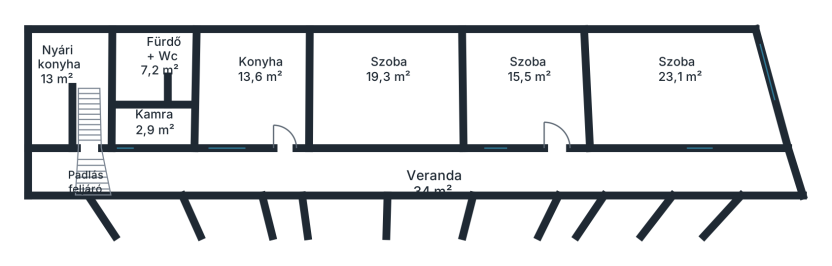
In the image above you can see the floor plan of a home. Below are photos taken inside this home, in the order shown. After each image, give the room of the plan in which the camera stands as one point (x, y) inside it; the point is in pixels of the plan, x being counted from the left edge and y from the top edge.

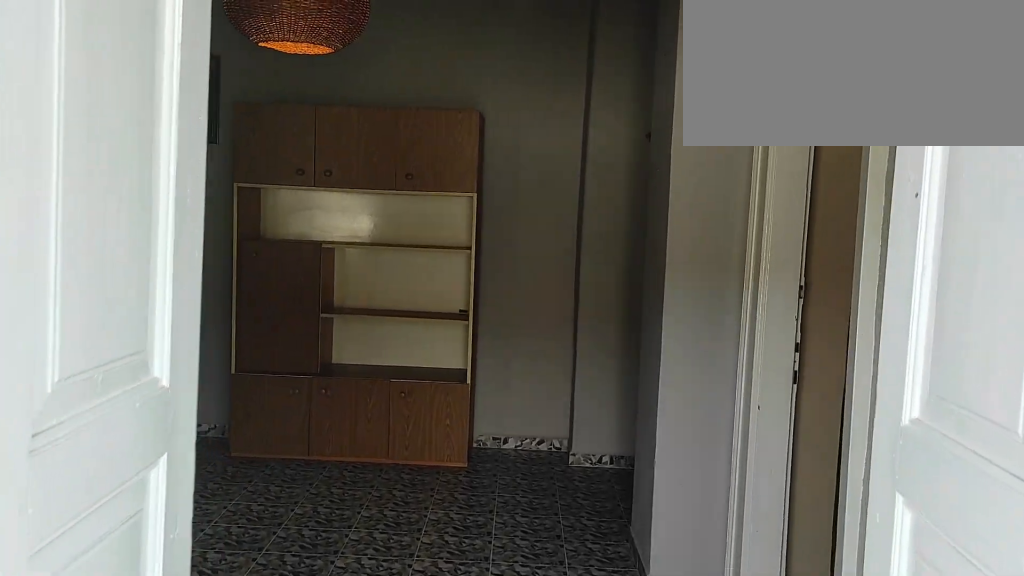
(566, 174)
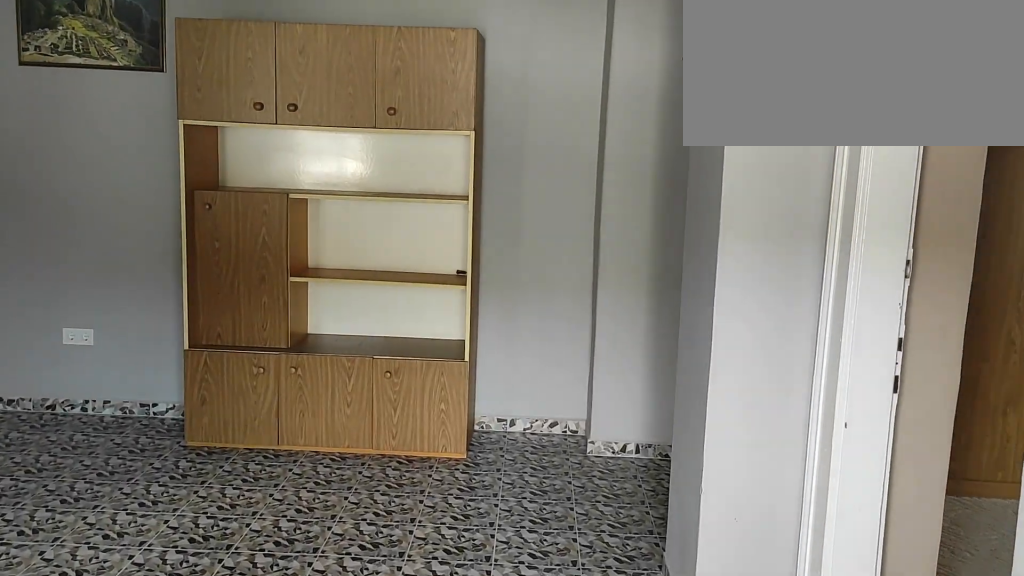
(527, 56)
